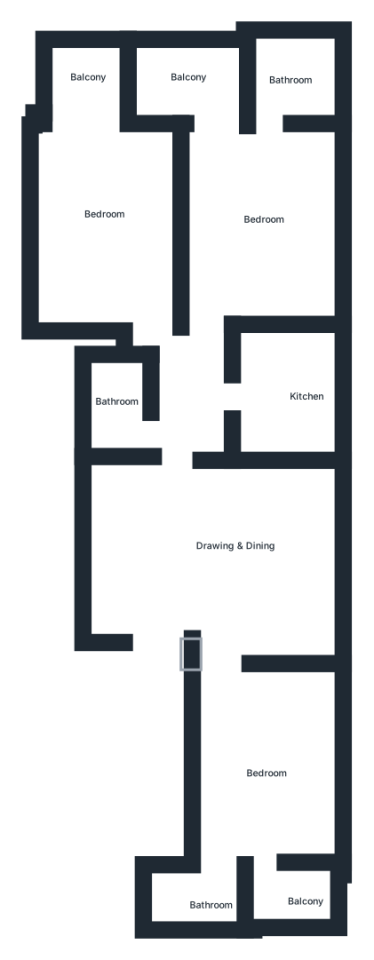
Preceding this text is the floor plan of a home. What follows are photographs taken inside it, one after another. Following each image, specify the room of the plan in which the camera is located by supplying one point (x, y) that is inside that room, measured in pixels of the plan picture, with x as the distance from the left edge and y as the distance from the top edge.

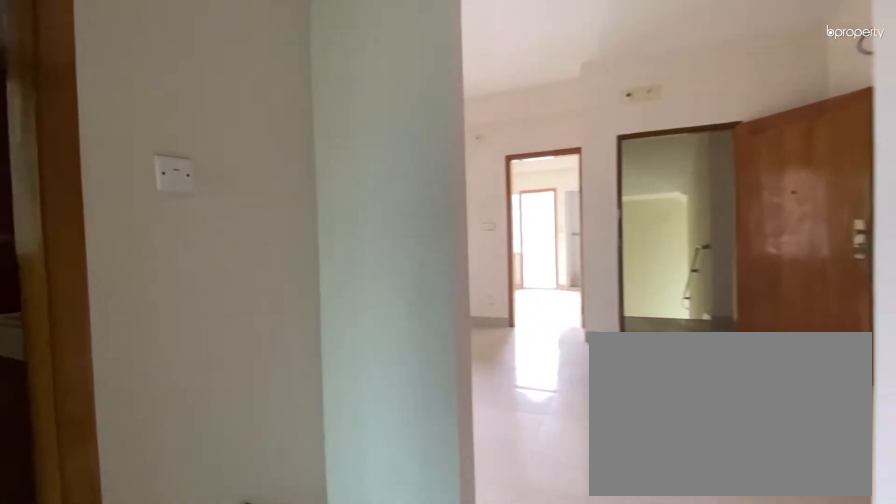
(221, 528)
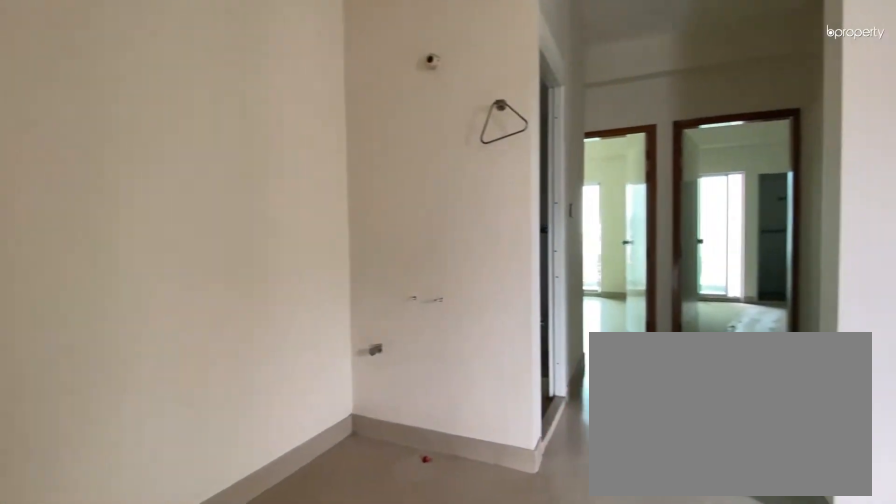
(221, 528)
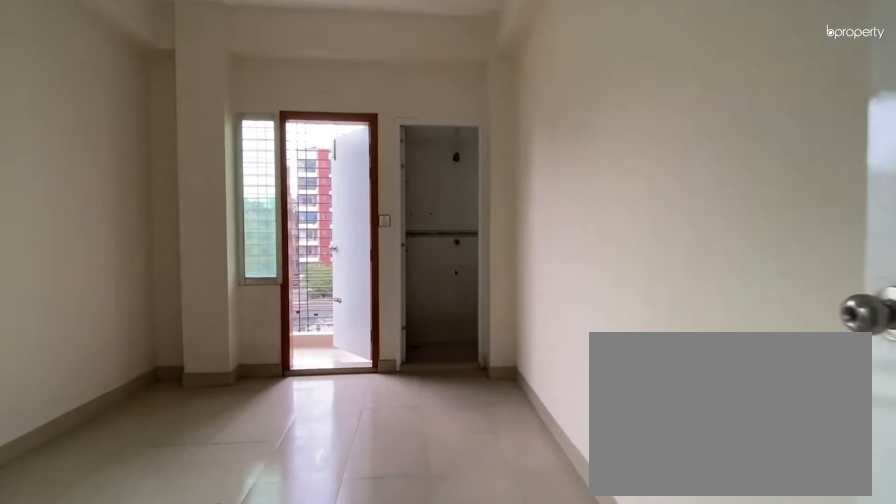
(221, 681)
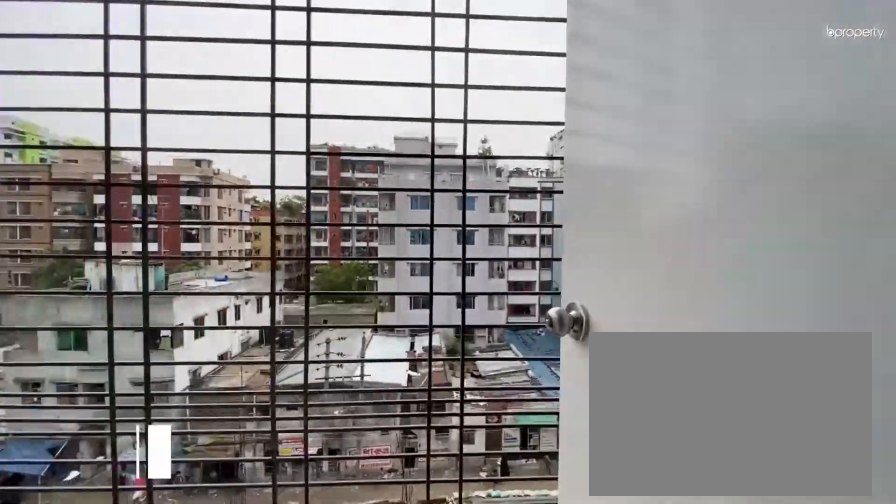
(263, 887)
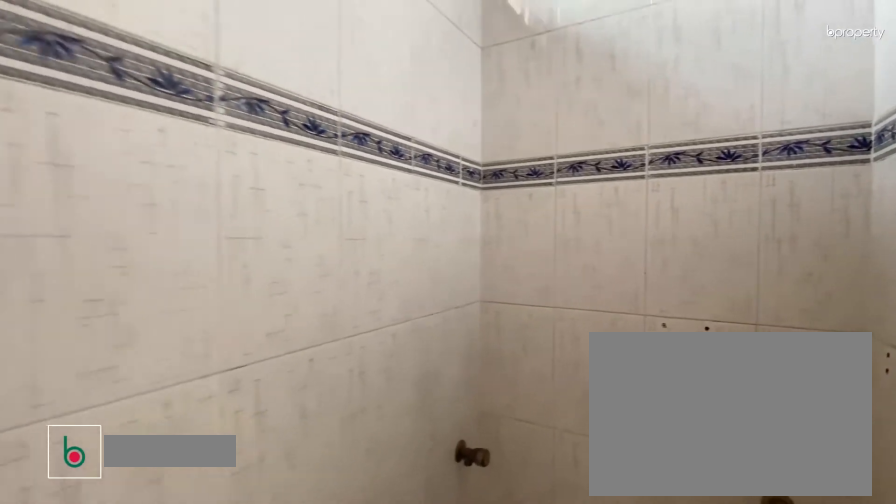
(193, 908)
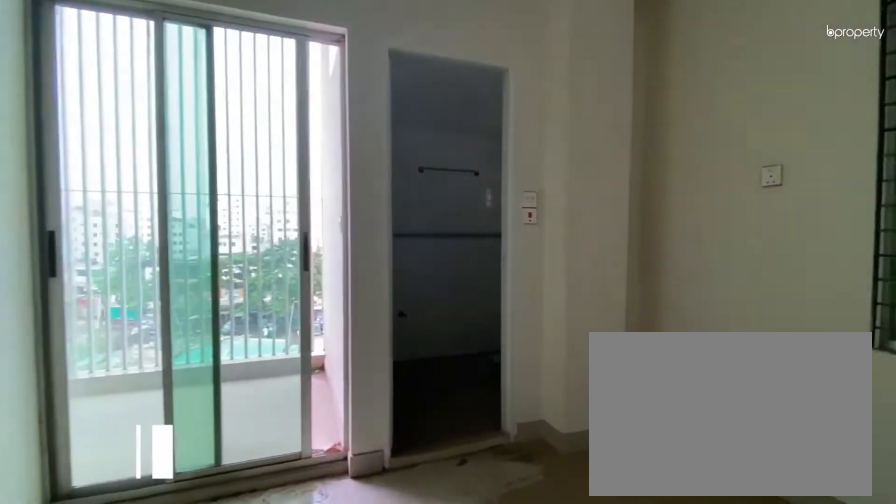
(264, 216)
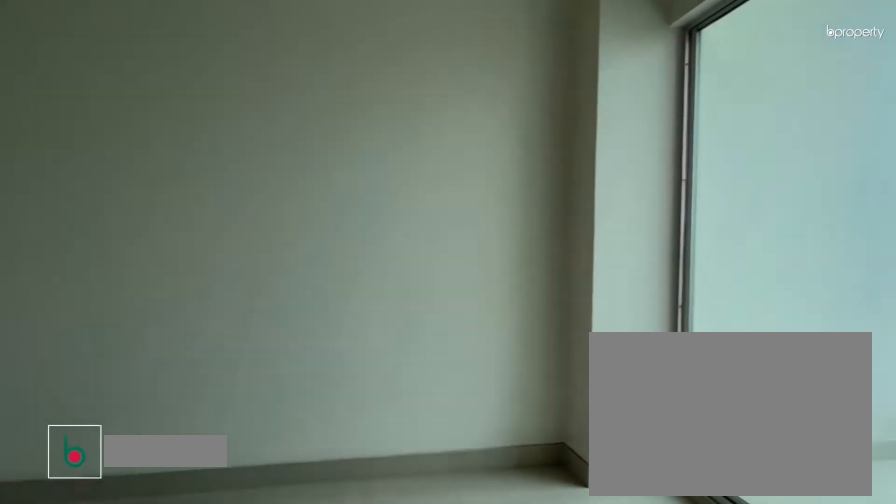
(103, 218)
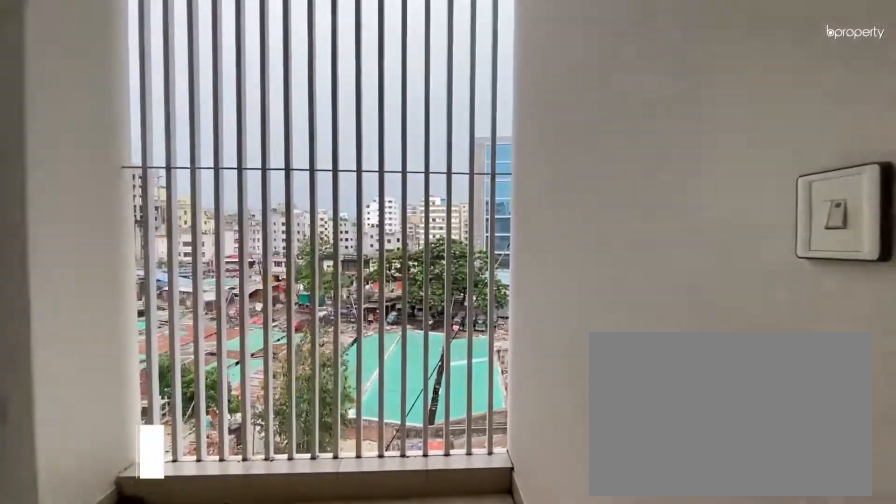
(85, 89)
